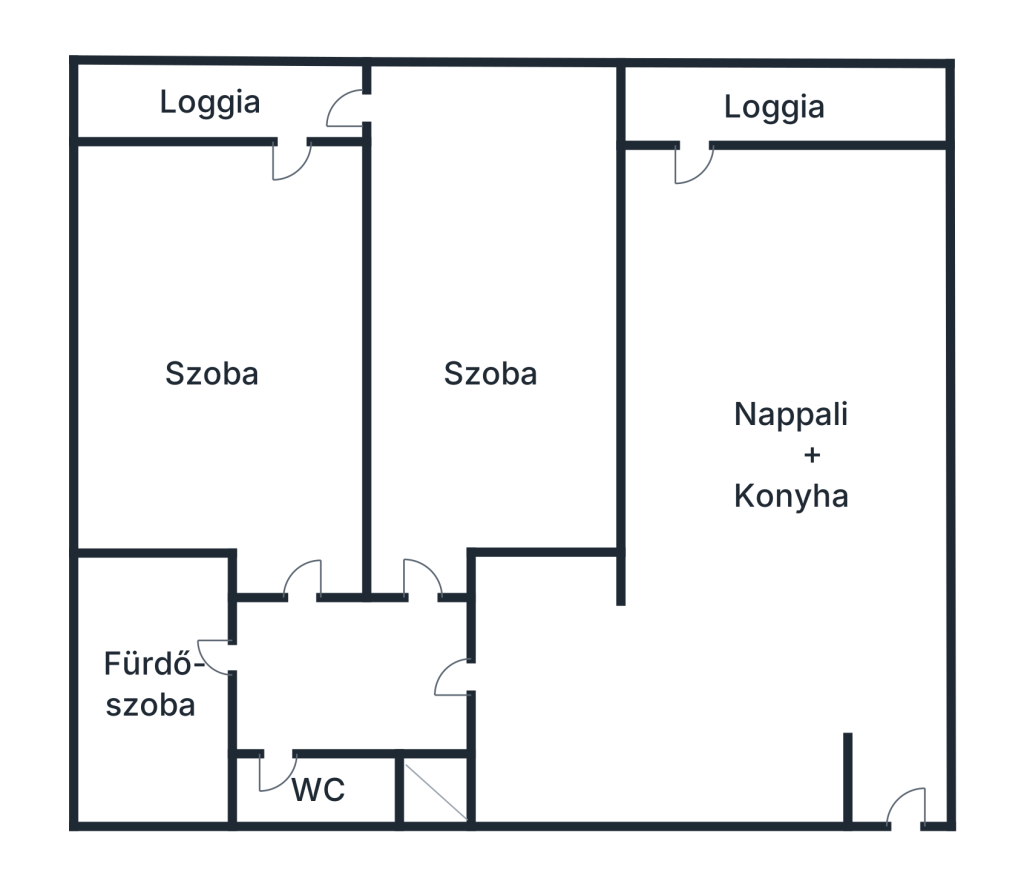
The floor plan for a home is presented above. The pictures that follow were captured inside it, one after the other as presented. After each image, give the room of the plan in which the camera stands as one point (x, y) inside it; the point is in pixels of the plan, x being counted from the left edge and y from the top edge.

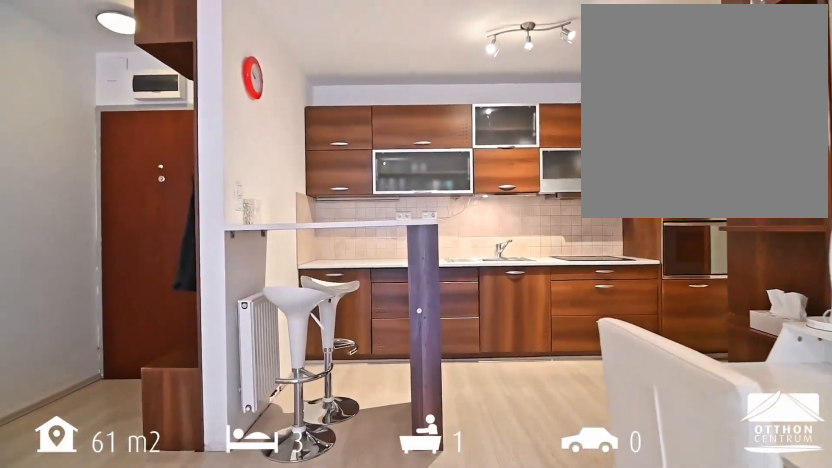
(759, 585)
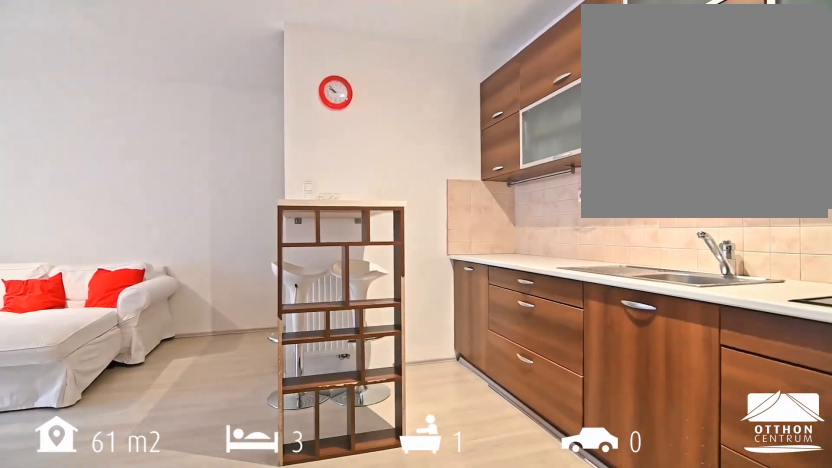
(759, 585)
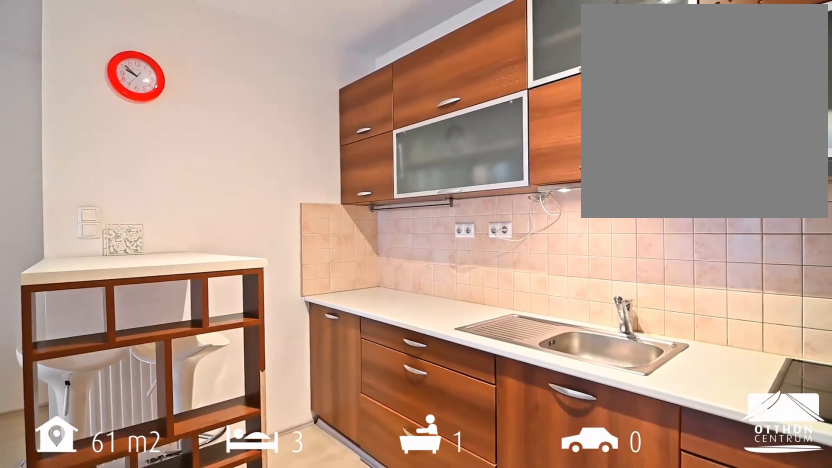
(759, 585)
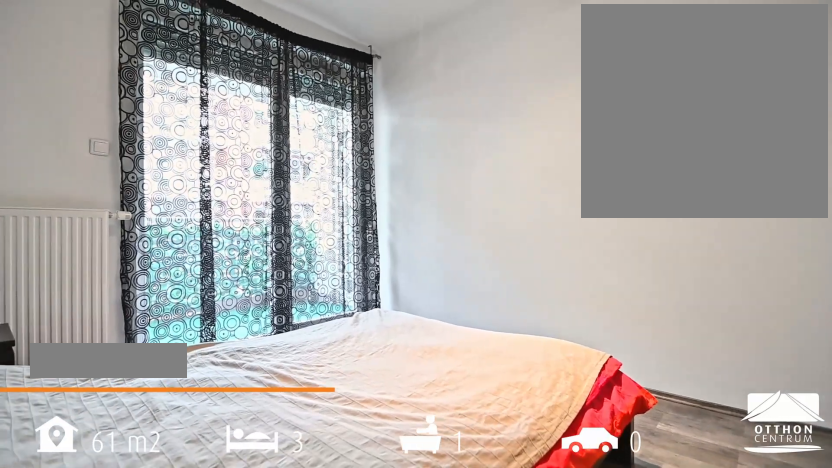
(219, 369)
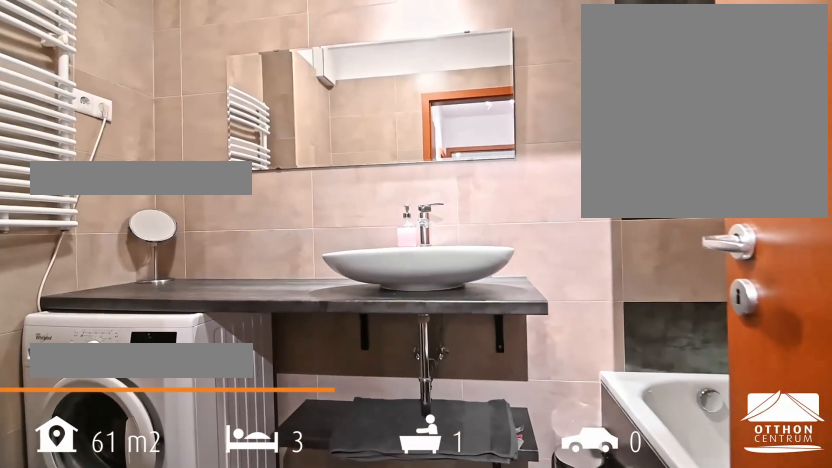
(150, 689)
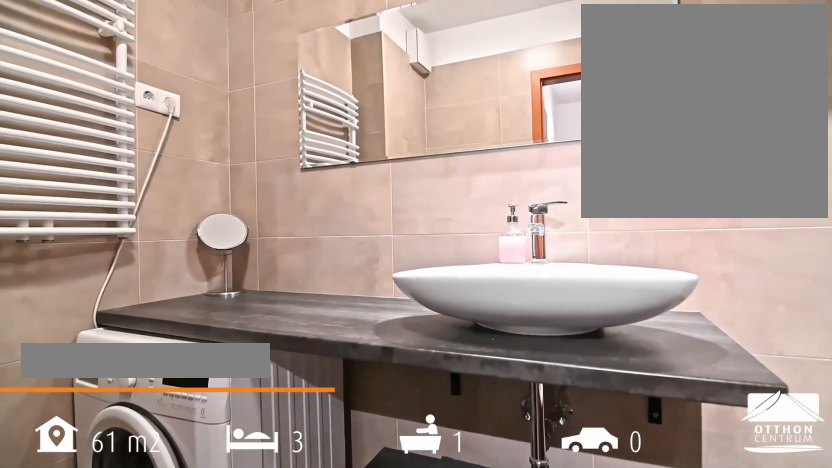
(150, 689)
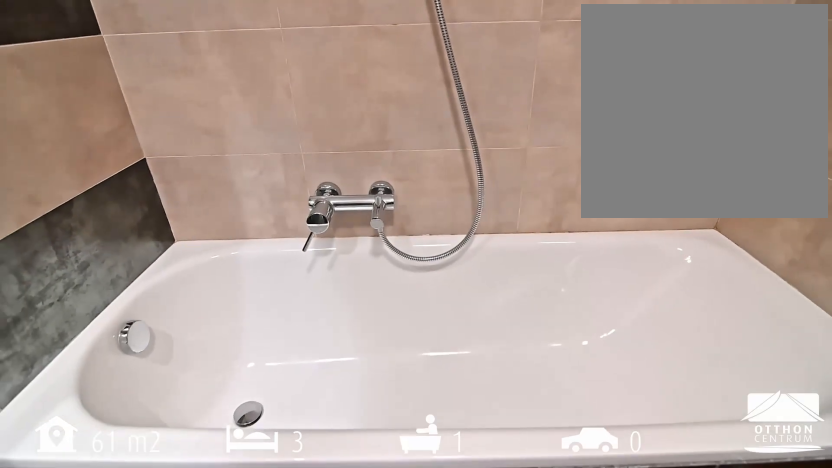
(150, 689)
